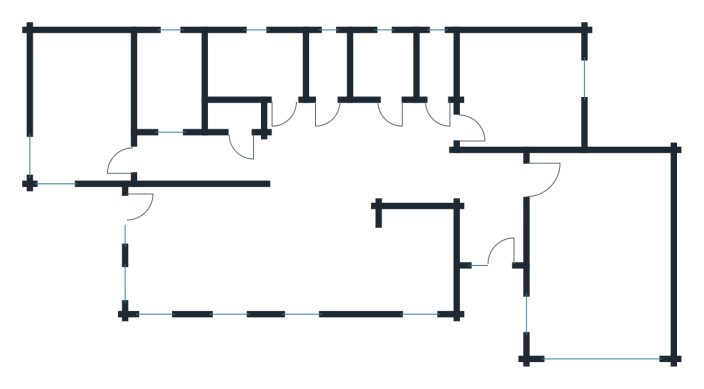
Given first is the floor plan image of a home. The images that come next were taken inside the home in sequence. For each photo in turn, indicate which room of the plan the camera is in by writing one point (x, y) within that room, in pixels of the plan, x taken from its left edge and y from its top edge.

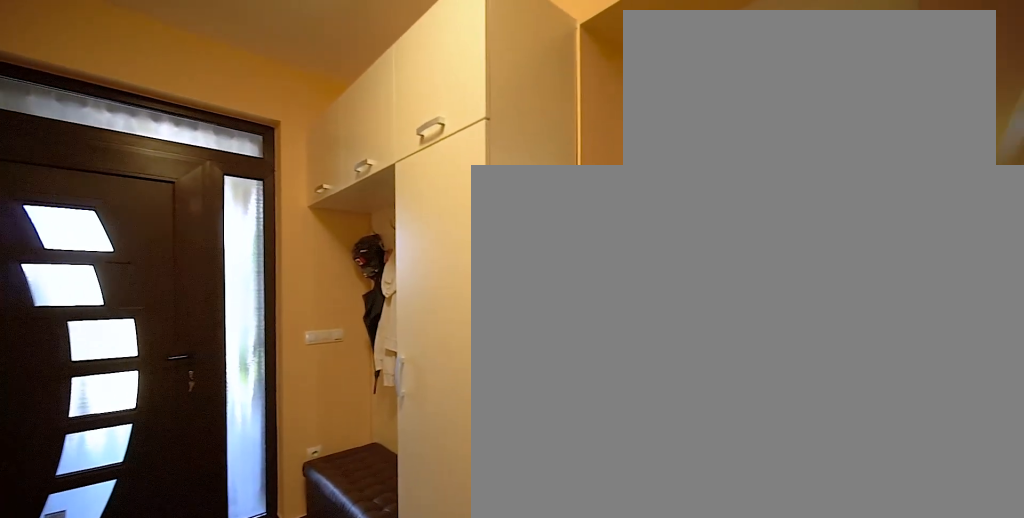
(489, 226)
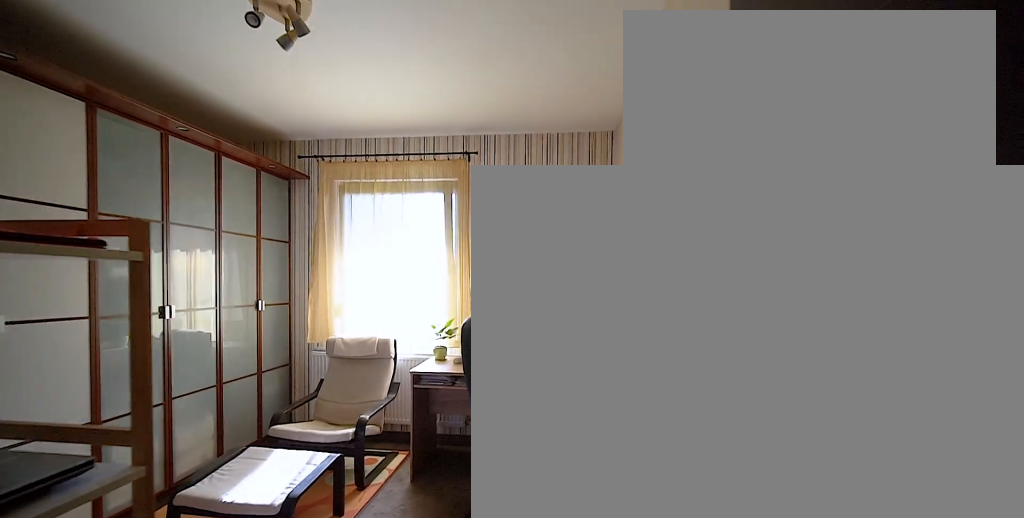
(517, 90)
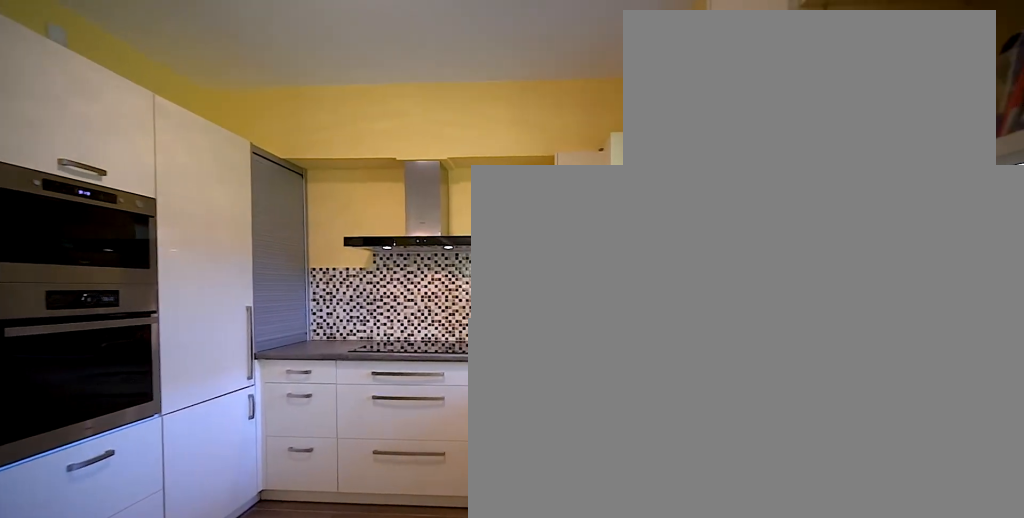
(296, 248)
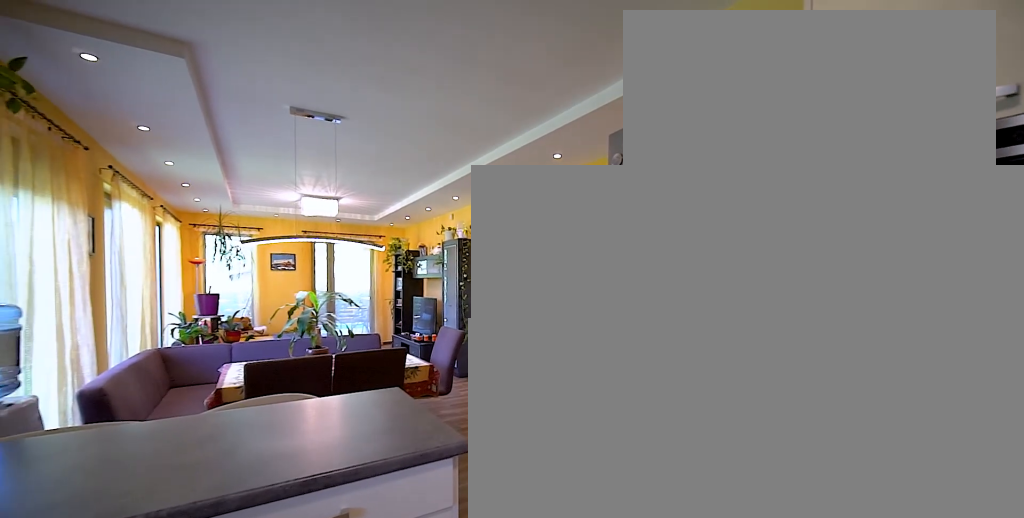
(297, 248)
